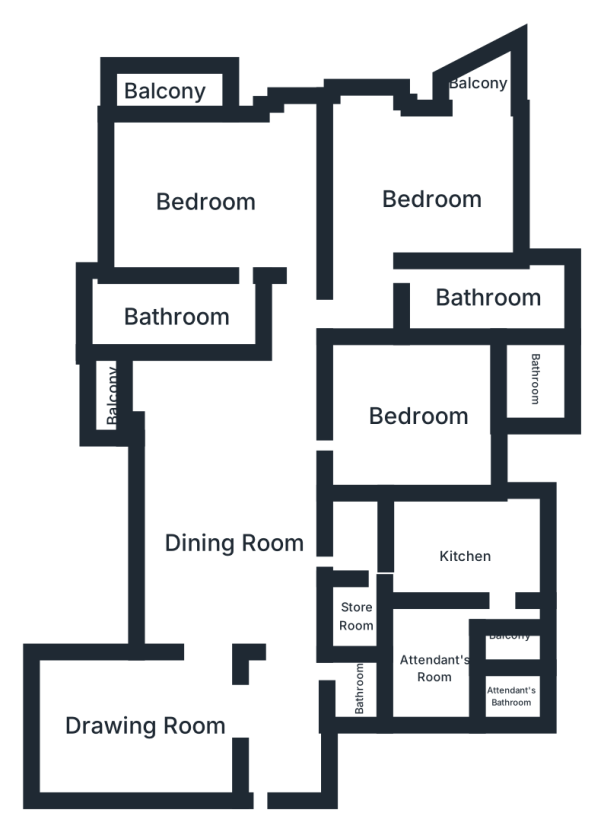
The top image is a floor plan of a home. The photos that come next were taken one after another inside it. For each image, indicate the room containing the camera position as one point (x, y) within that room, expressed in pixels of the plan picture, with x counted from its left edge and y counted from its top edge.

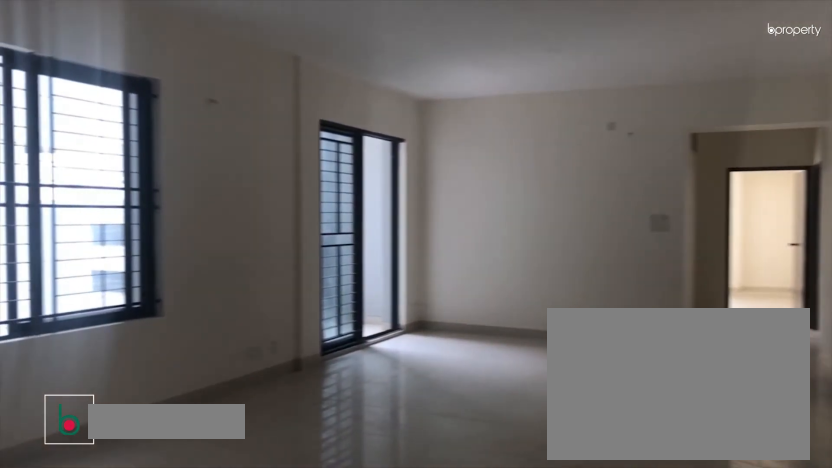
(236, 546)
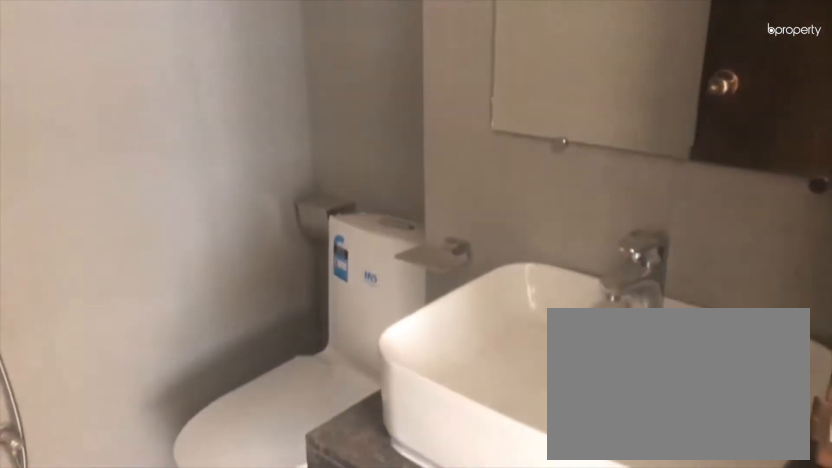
(360, 686)
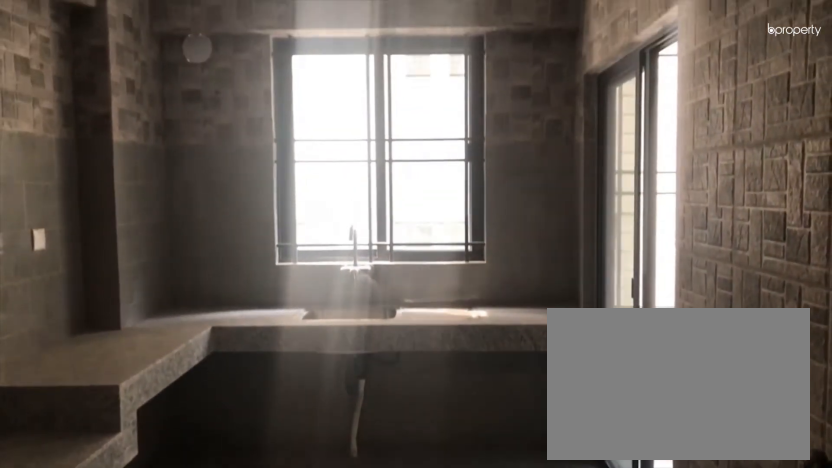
(471, 559)
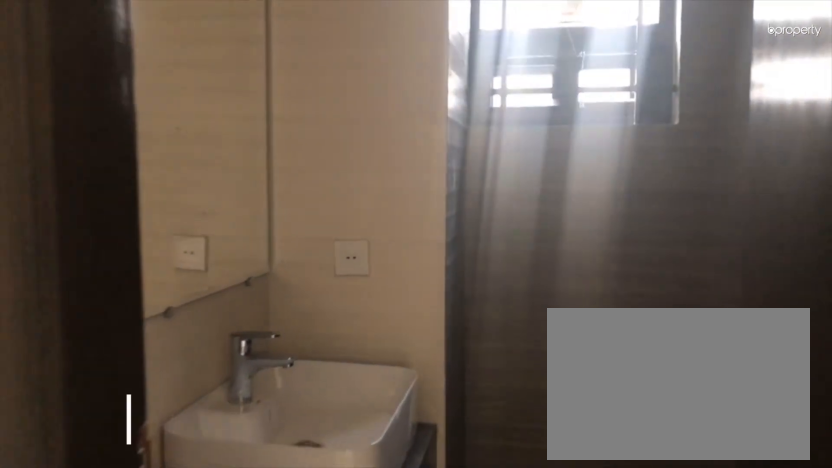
(534, 379)
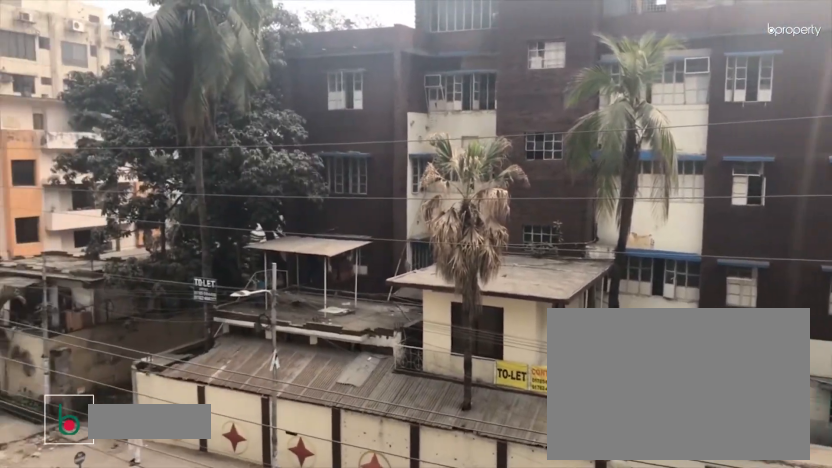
(481, 83)
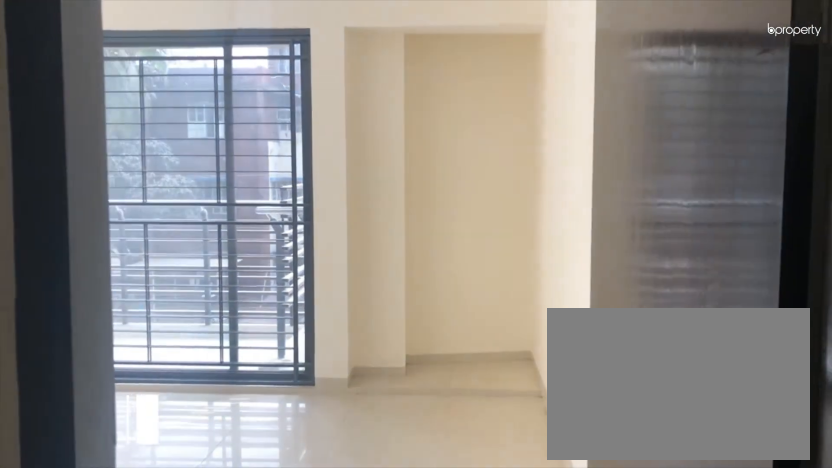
(205, 203)
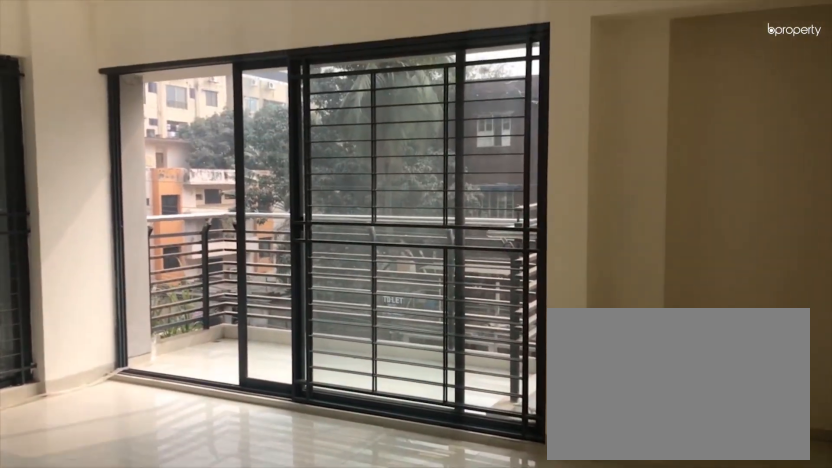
(205, 203)
